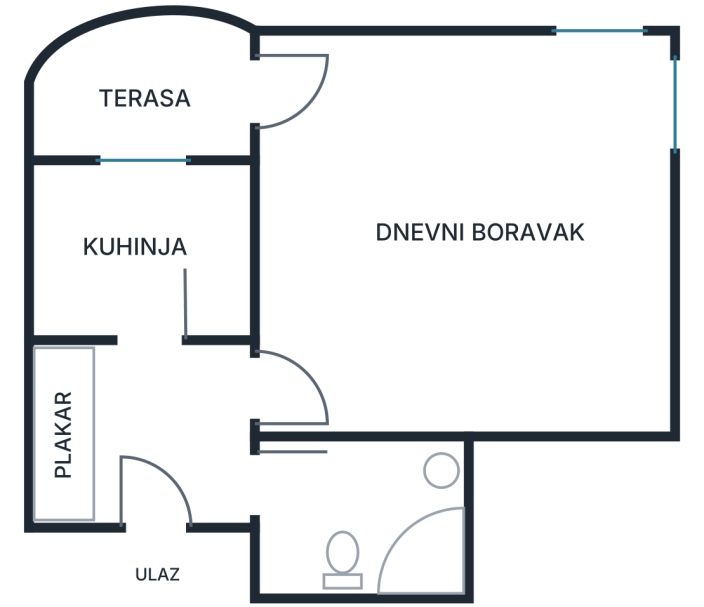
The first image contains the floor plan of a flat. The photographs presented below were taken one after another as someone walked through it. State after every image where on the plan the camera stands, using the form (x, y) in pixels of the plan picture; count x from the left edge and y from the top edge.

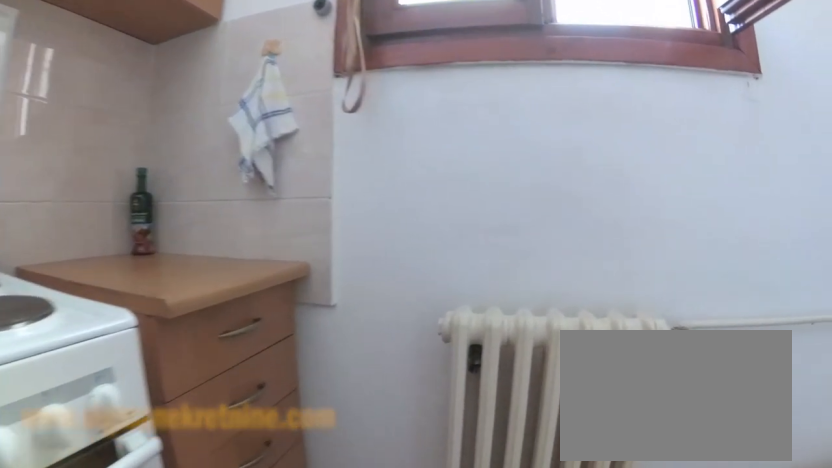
(156, 274)
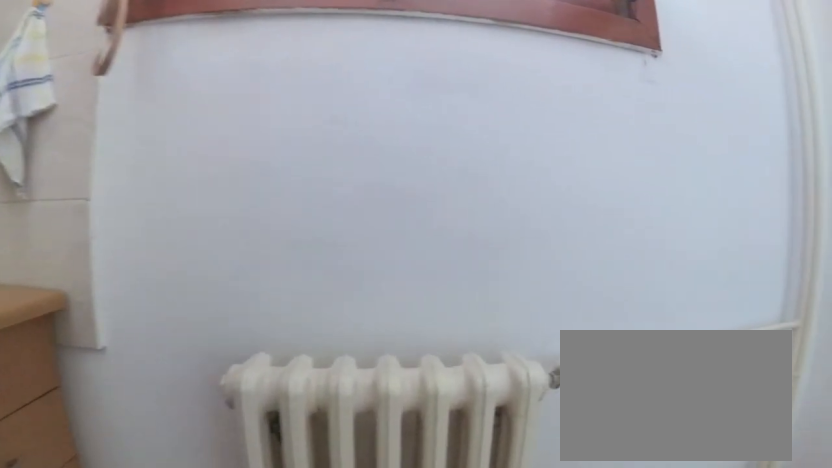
(153, 252)
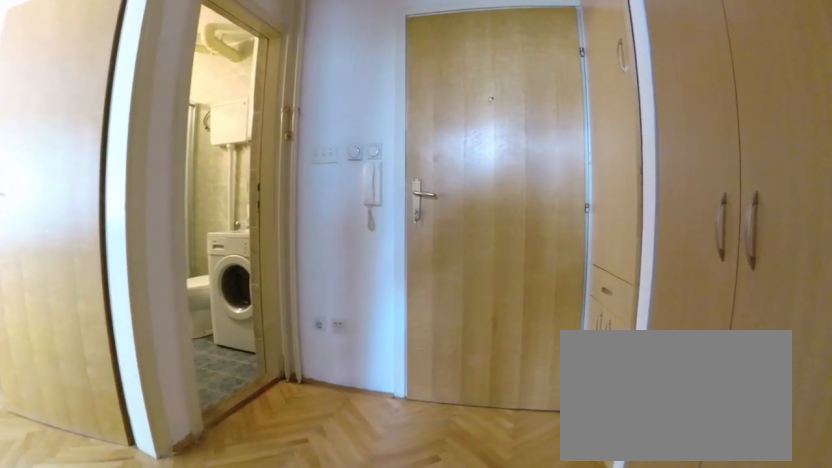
(158, 339)
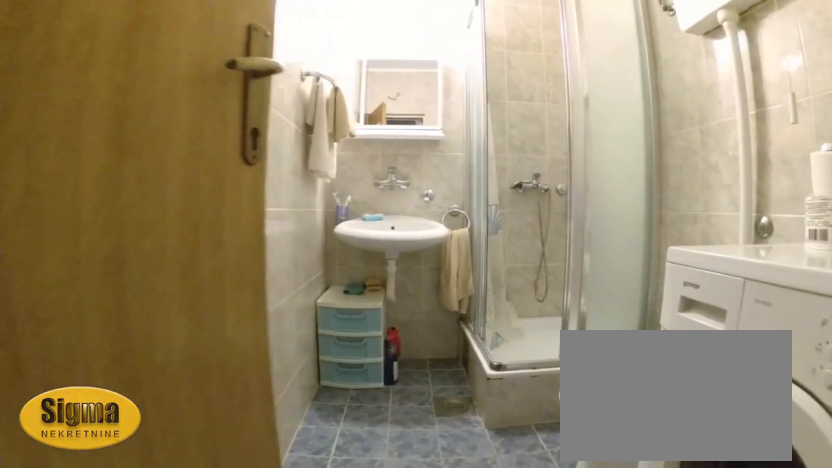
(237, 476)
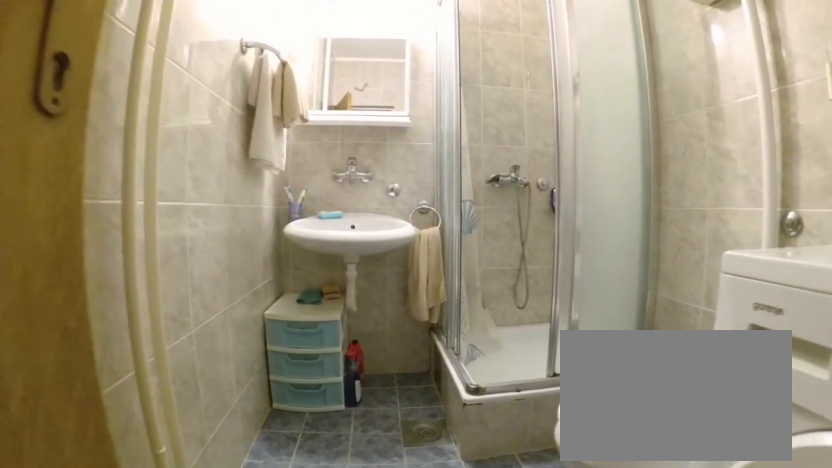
(275, 476)
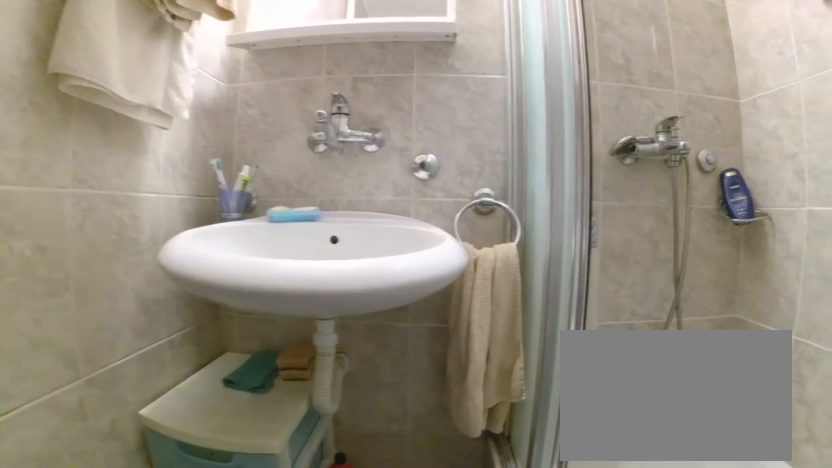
(397, 474)
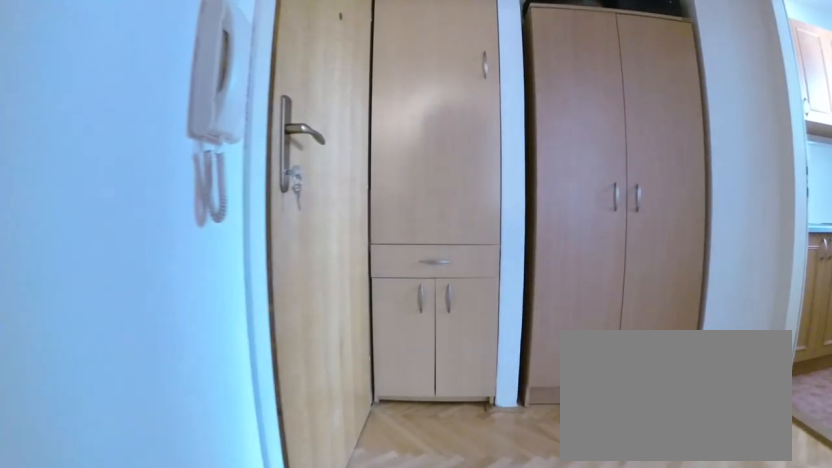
(268, 471)
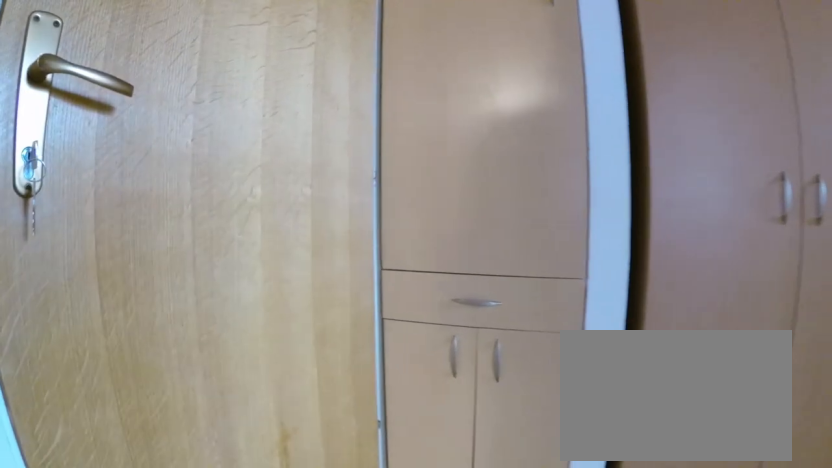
(195, 473)
